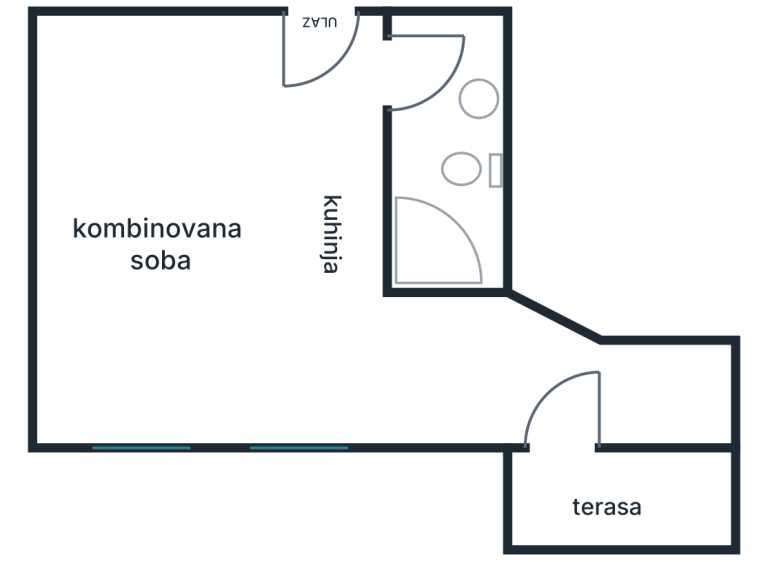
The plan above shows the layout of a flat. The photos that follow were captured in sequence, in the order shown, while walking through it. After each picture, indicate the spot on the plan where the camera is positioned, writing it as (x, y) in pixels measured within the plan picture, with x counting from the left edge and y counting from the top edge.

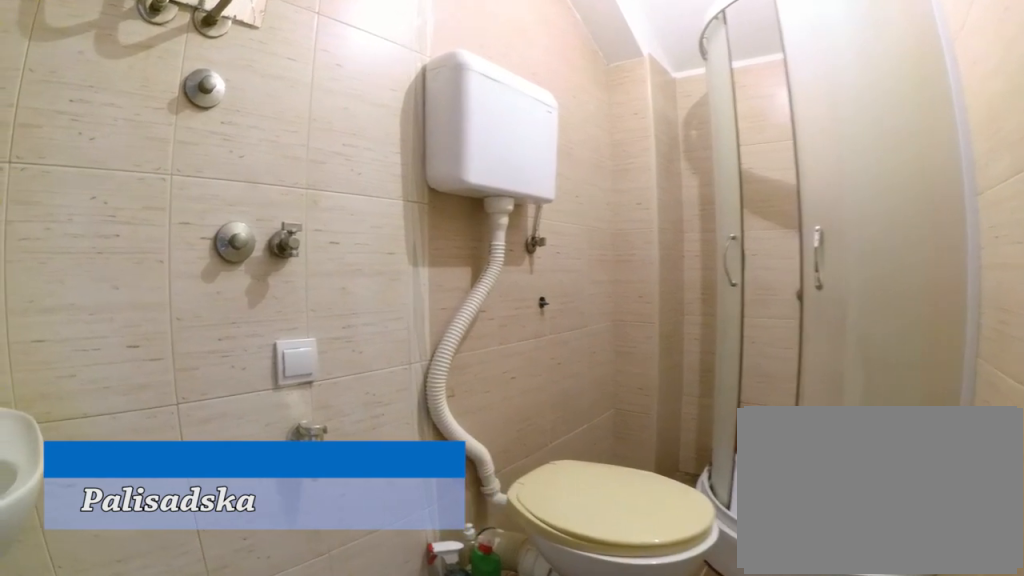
(395, 59)
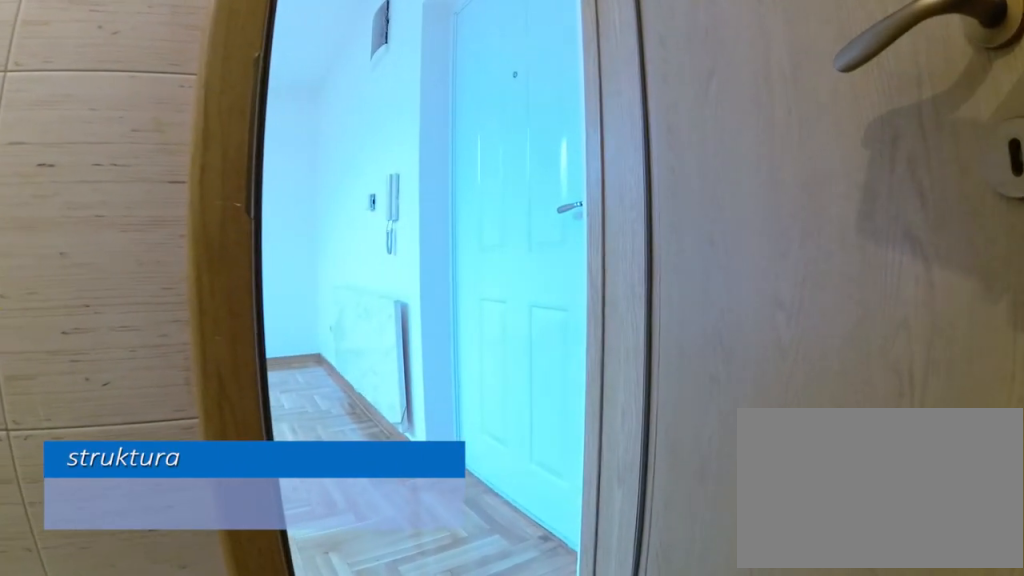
(465, 110)
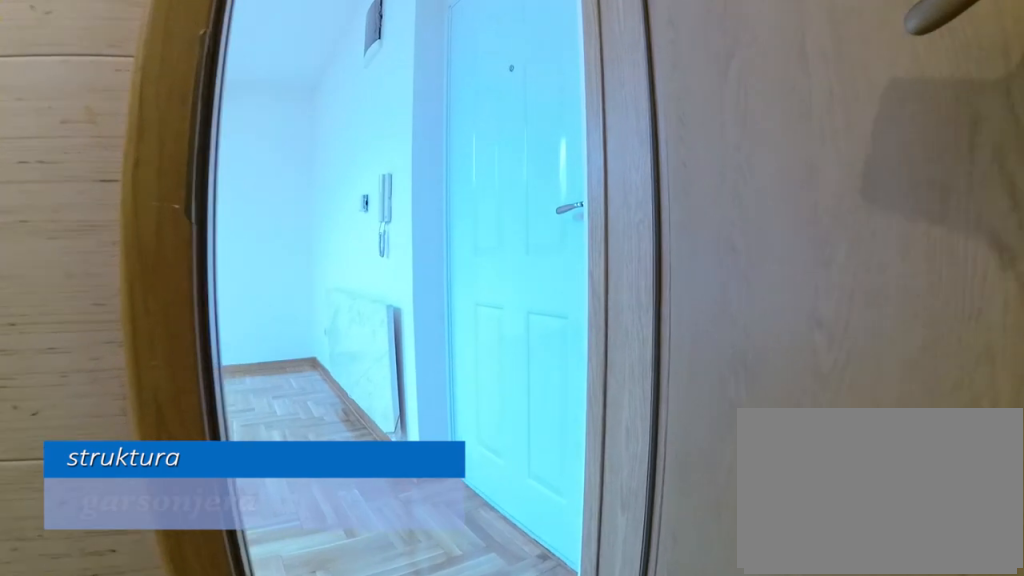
(464, 100)
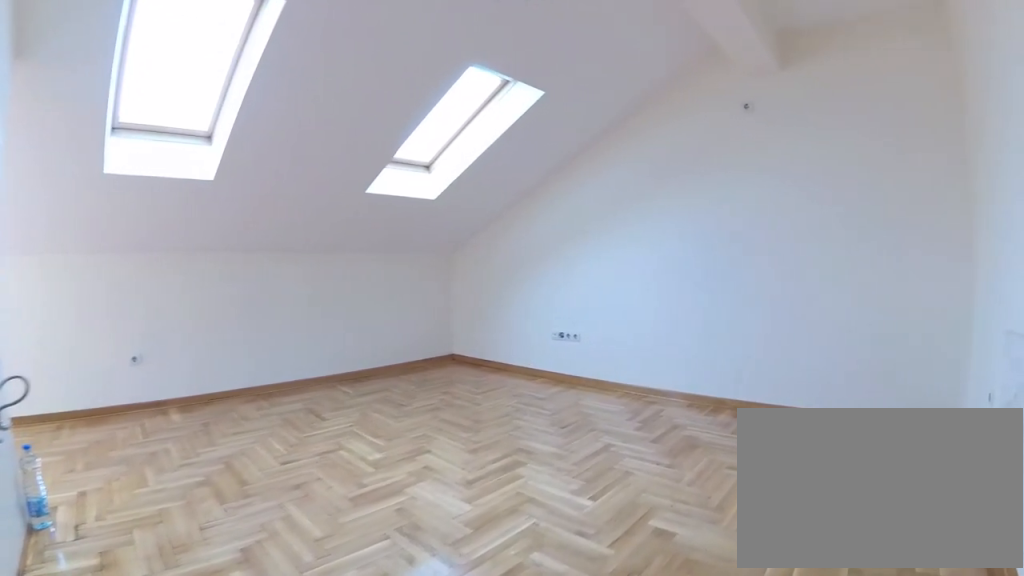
(334, 64)
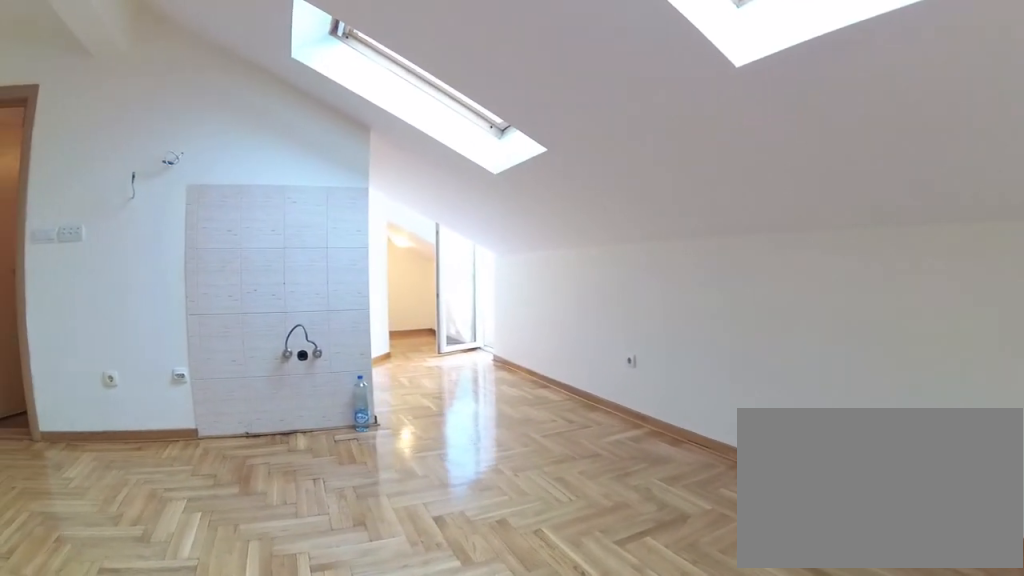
(90, 223)
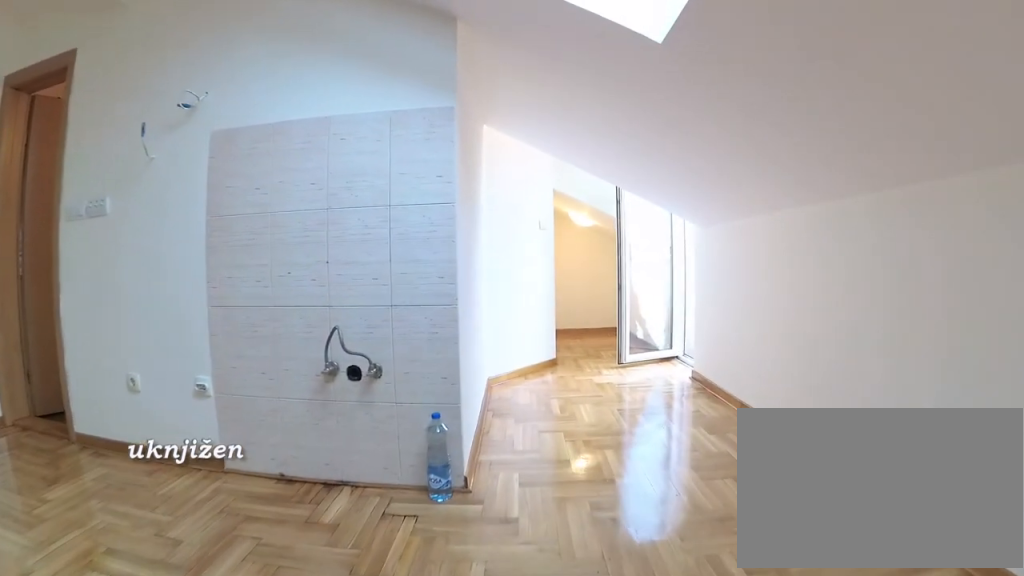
(188, 356)
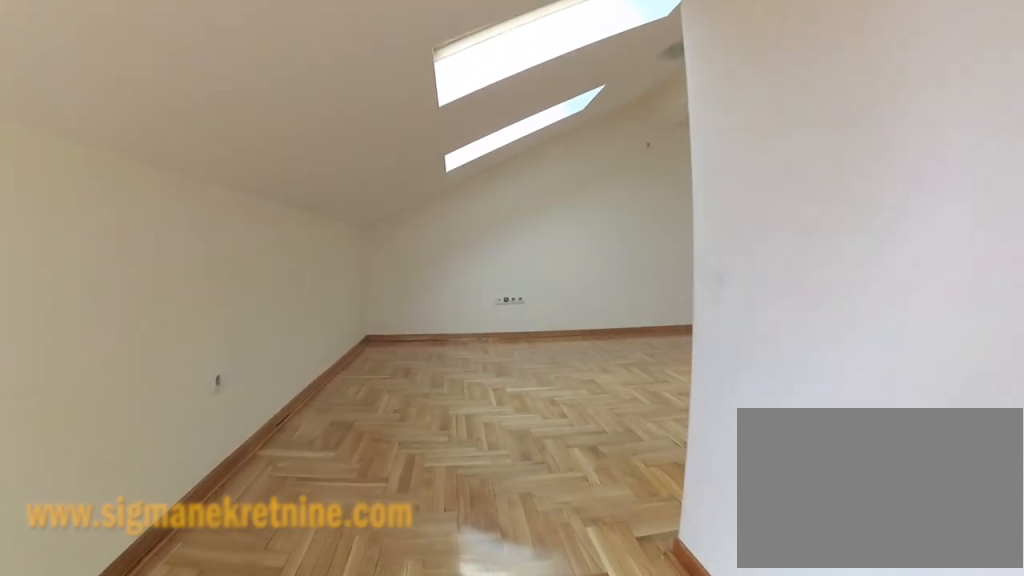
(498, 376)
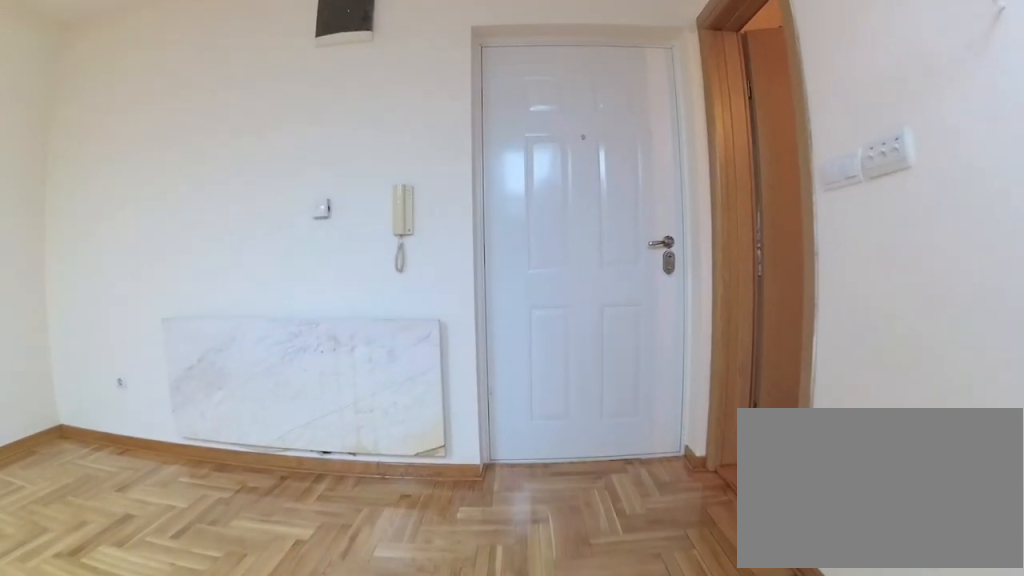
(345, 272)
